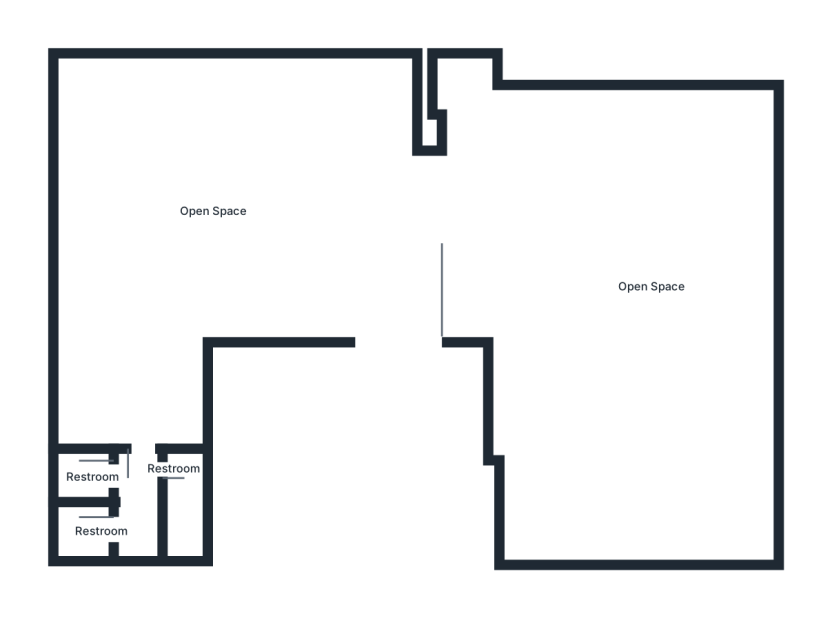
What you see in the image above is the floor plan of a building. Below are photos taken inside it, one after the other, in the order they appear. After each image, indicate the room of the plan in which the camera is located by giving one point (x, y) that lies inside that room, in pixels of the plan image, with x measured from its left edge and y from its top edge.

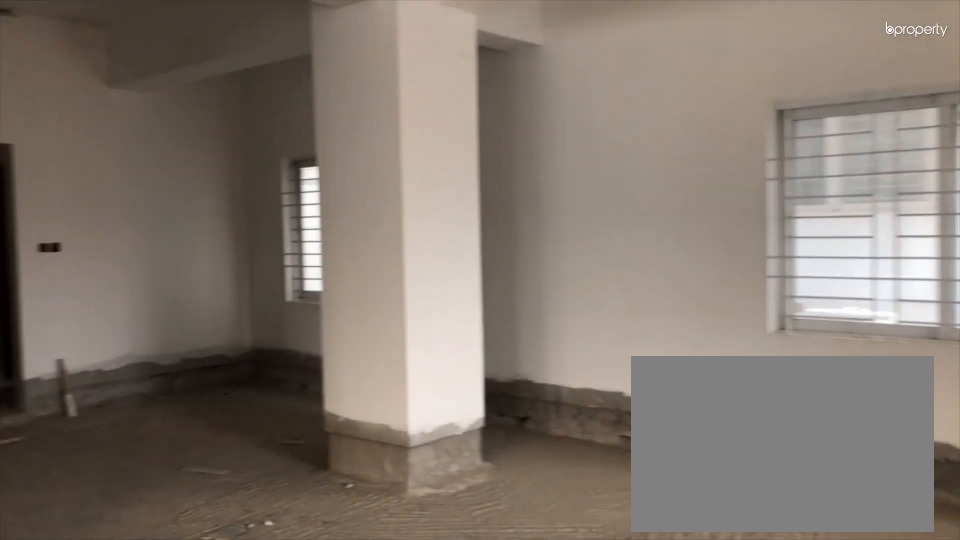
(208, 214)
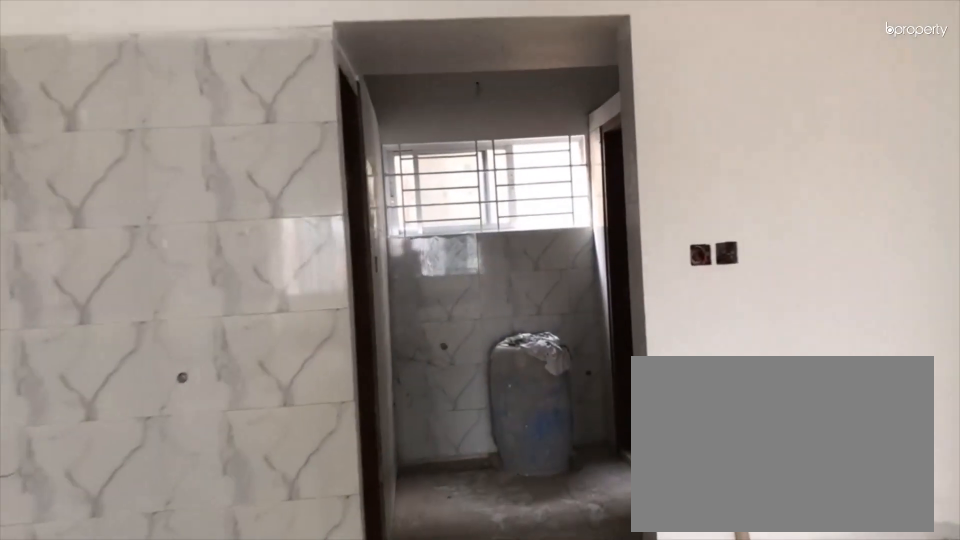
(139, 331)
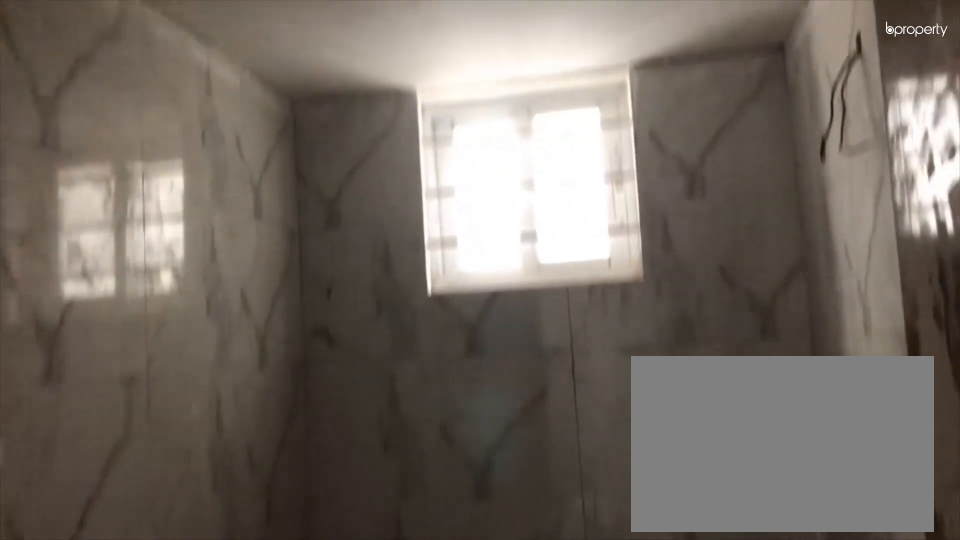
(93, 530)
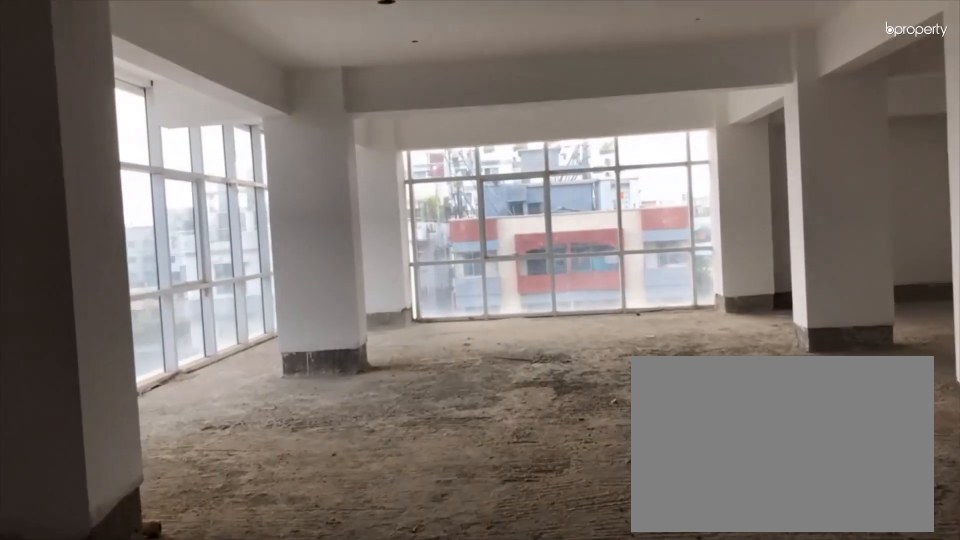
(604, 257)
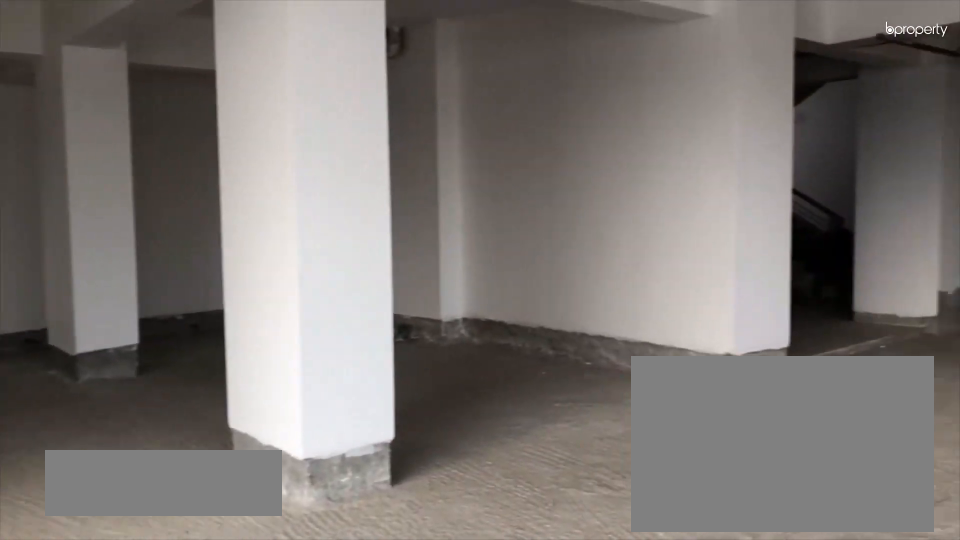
(604, 257)
